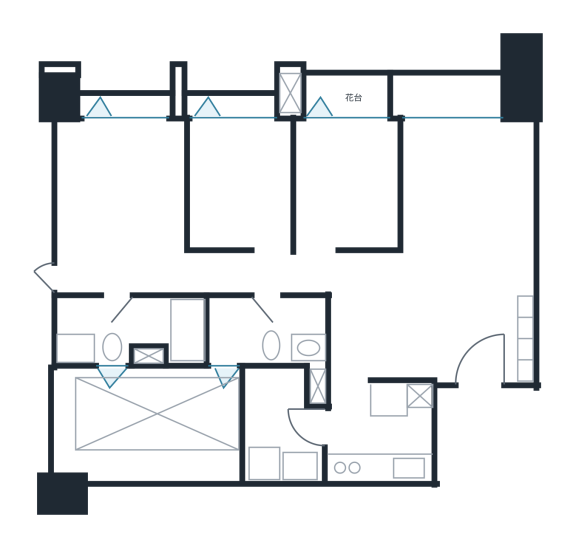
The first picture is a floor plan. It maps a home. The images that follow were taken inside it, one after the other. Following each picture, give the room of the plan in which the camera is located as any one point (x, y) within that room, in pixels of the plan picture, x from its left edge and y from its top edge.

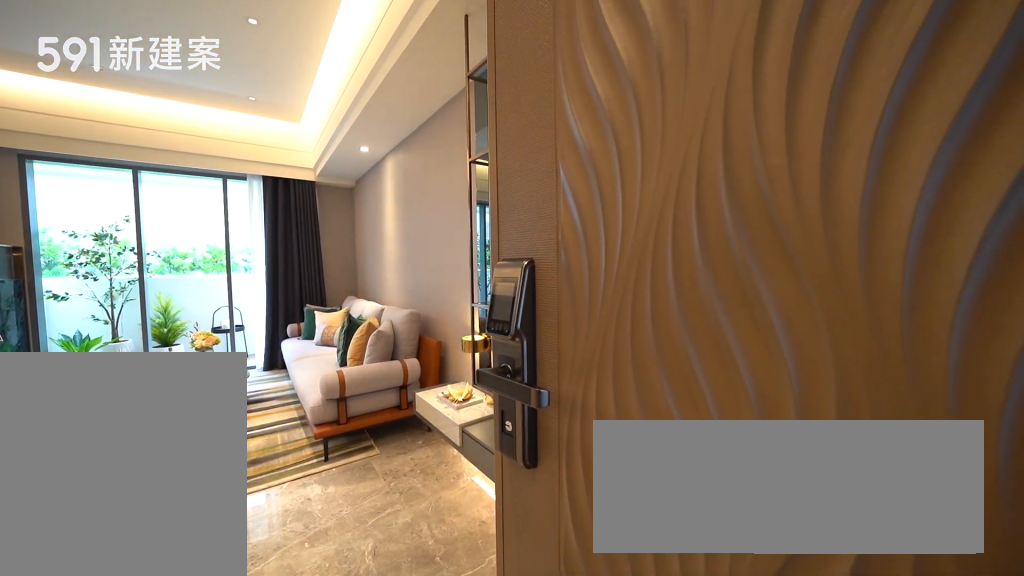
(485, 352)
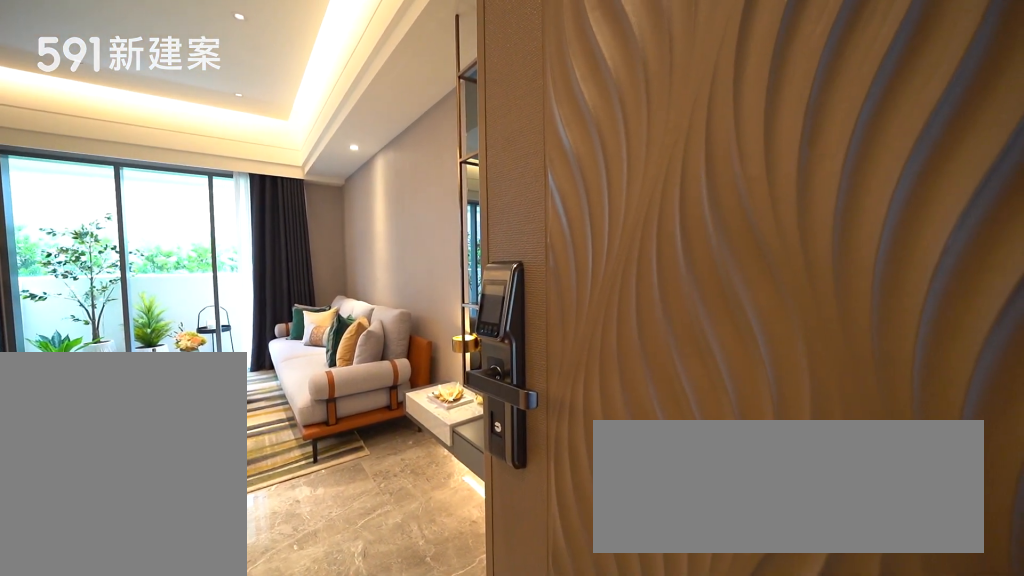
(485, 352)
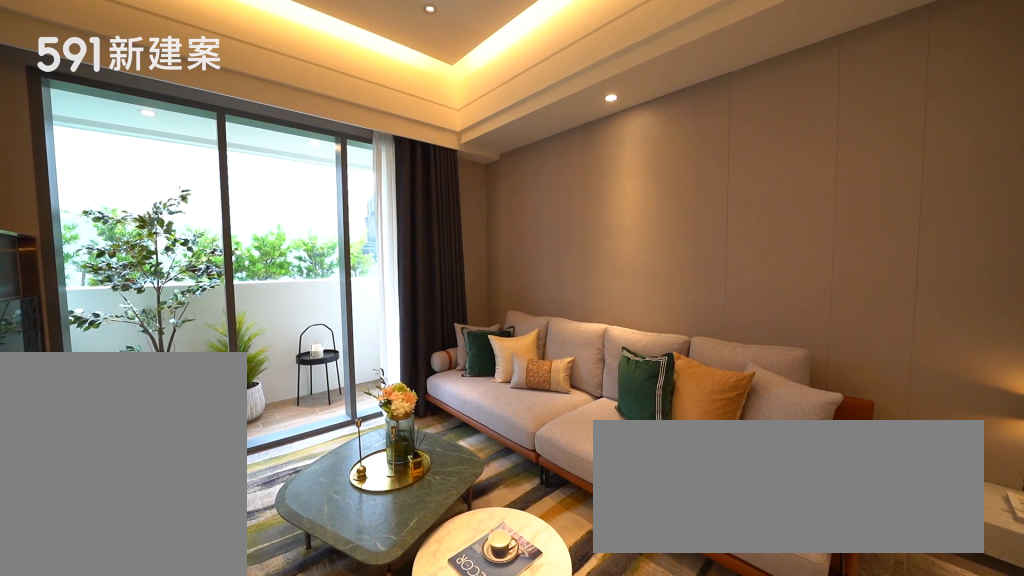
(467, 183)
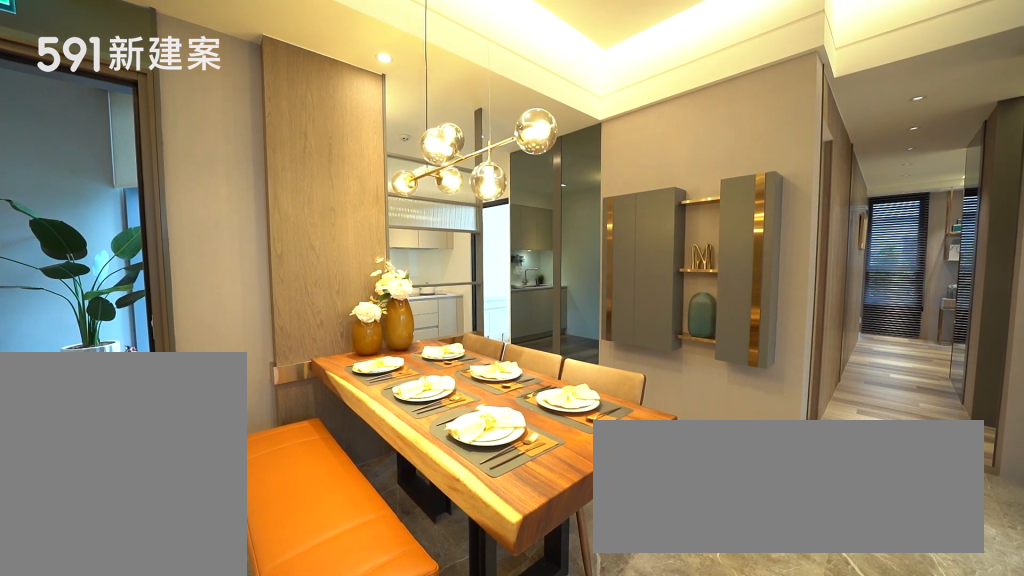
(409, 321)
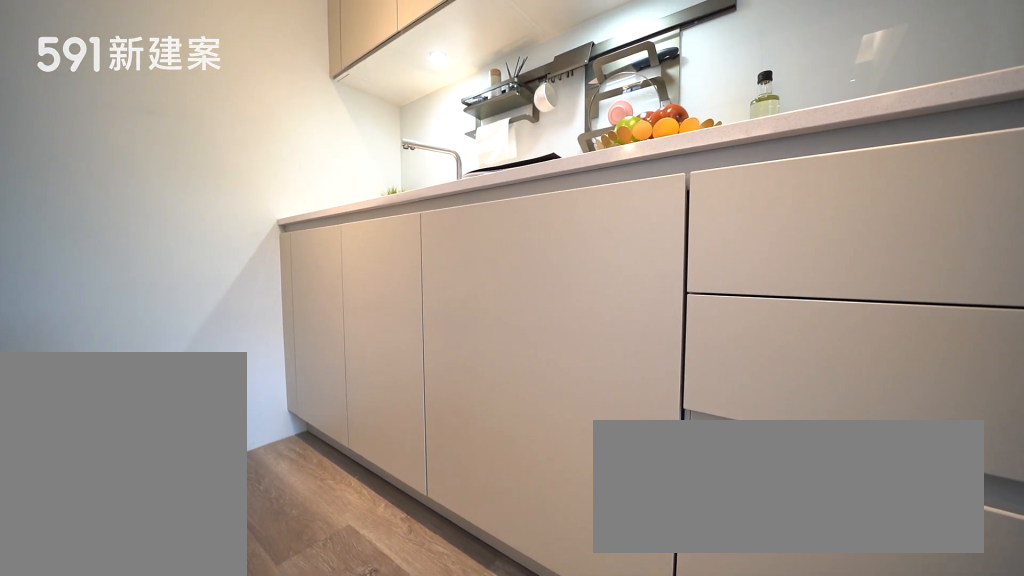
(384, 432)
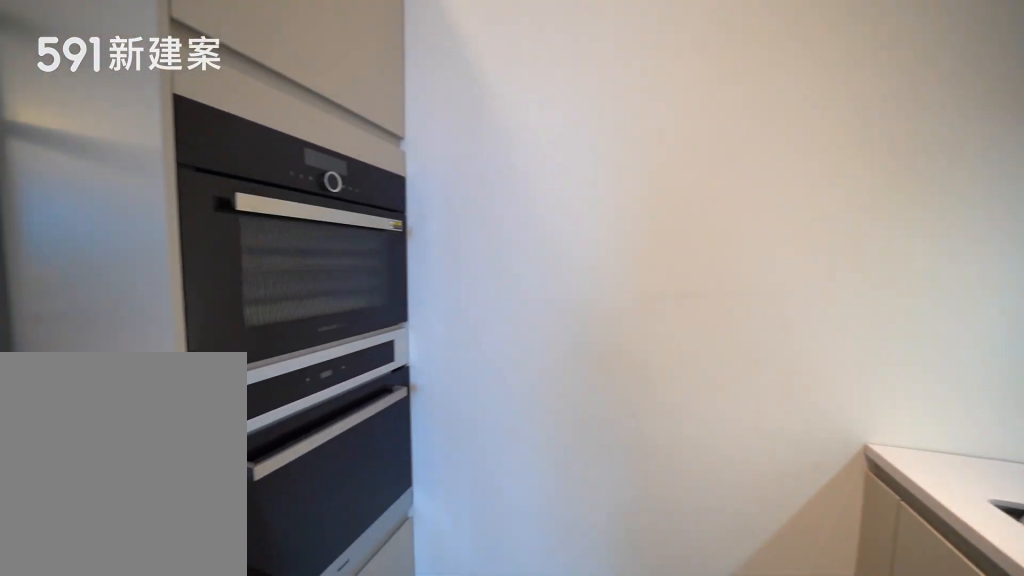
(384, 432)
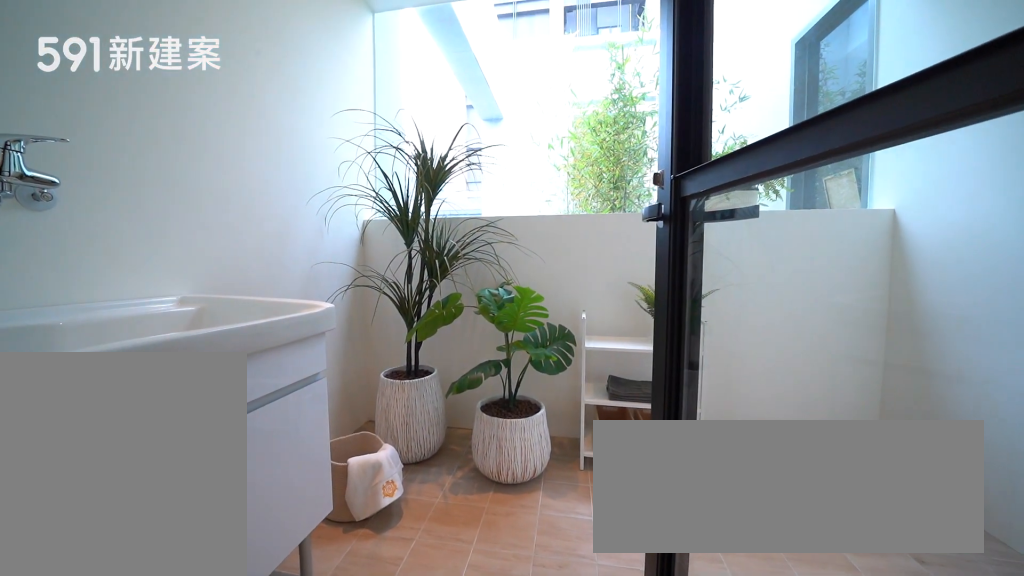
(286, 423)
